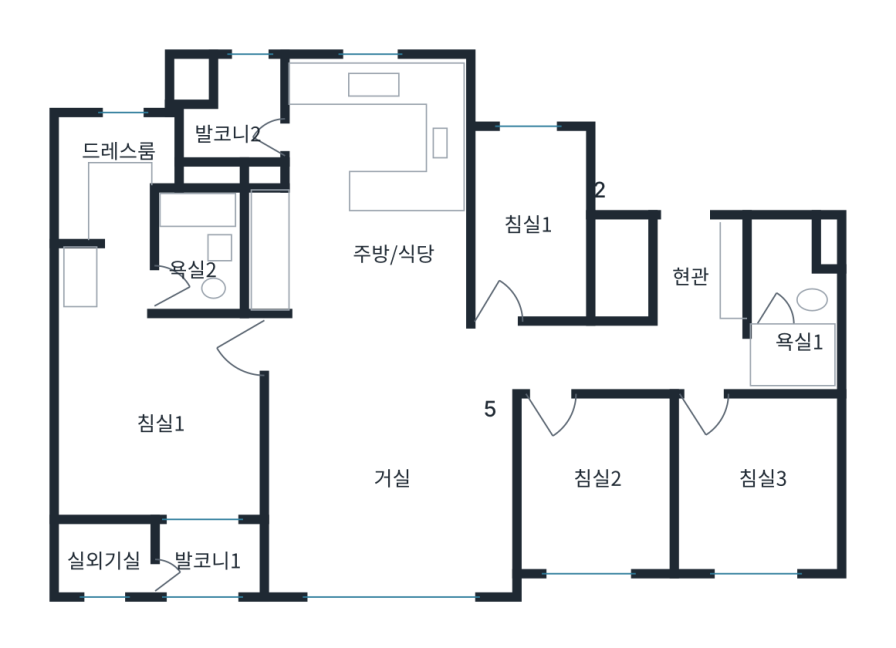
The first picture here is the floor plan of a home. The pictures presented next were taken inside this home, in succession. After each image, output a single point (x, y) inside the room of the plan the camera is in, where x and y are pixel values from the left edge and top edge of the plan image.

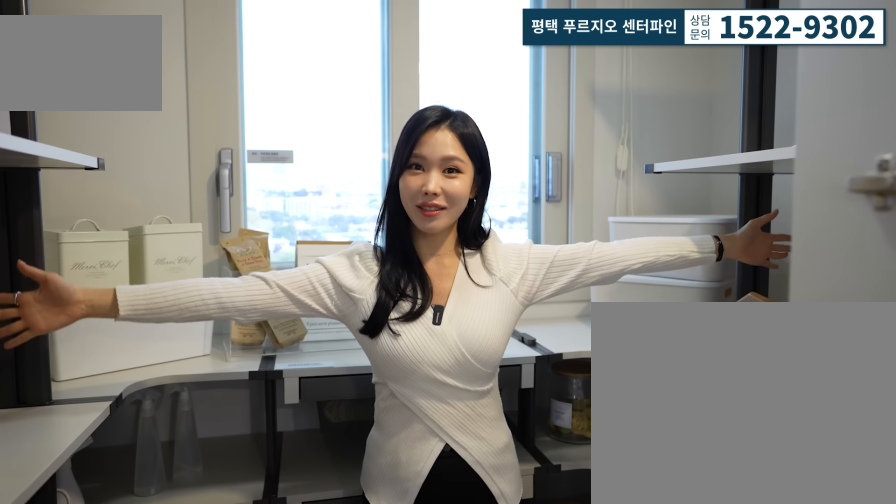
(528, 250)
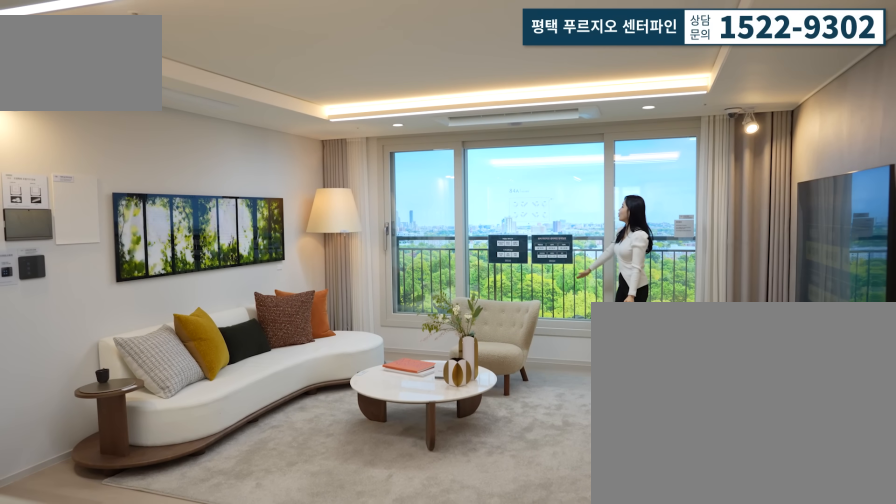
(384, 499)
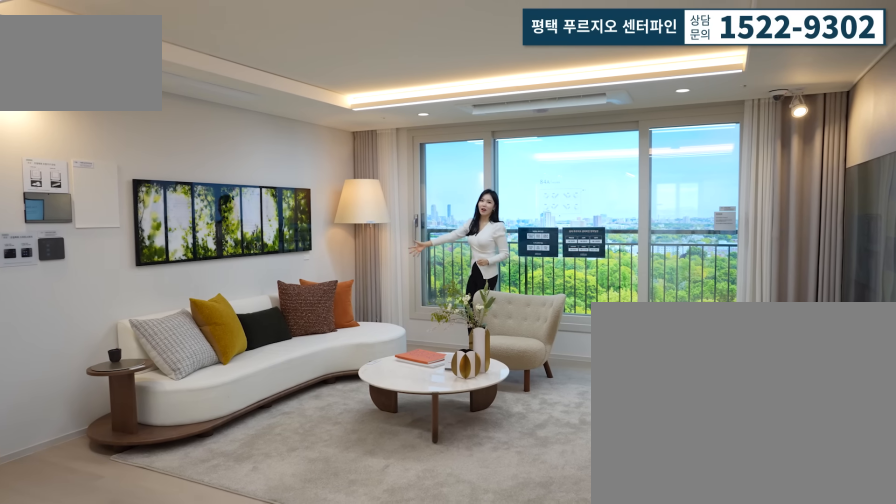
(384, 499)
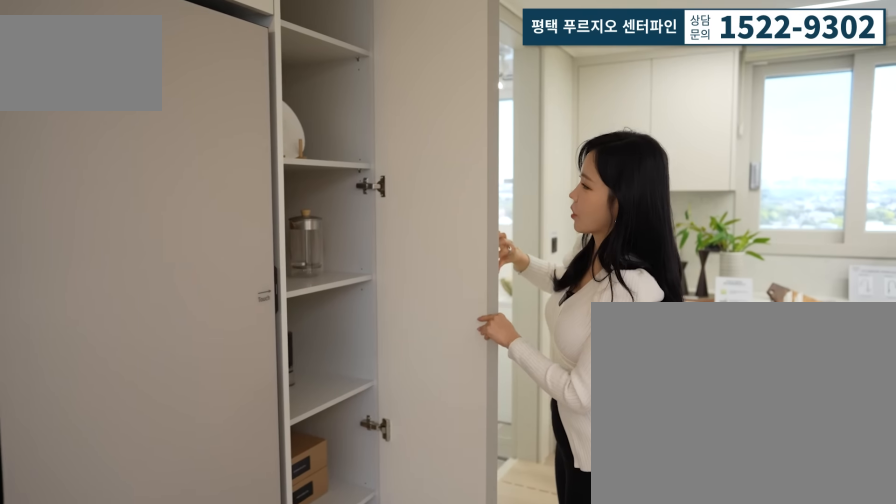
(384, 217)
